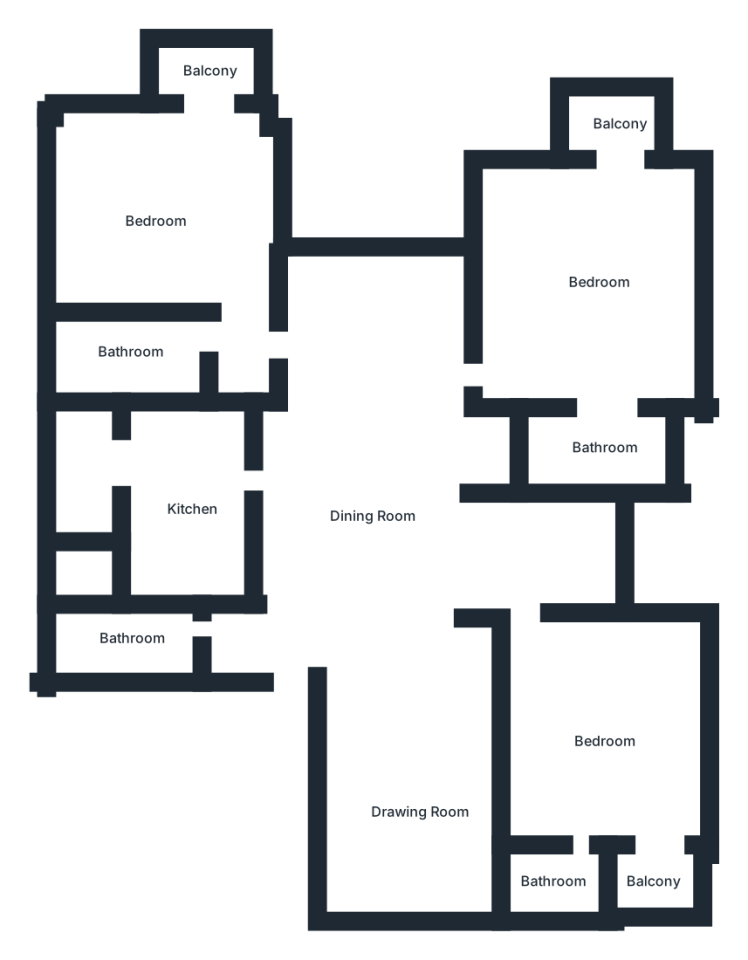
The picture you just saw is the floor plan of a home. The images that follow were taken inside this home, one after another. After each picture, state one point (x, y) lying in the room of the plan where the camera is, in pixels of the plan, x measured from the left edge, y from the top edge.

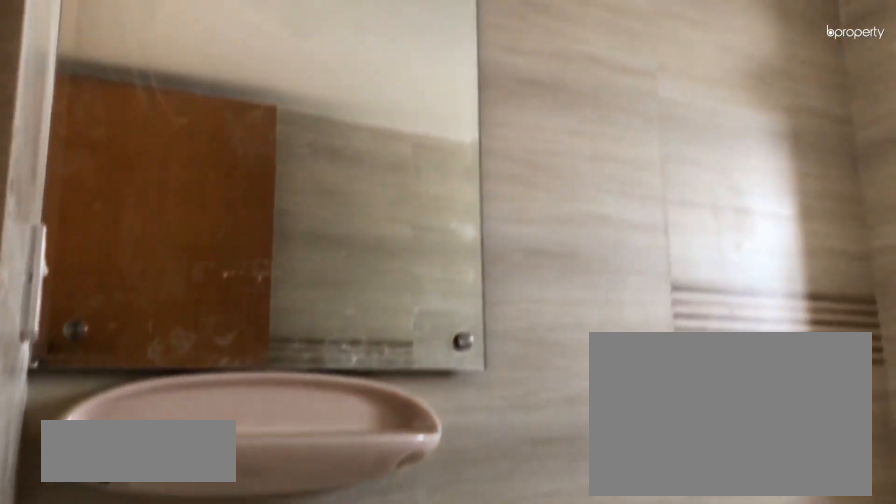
(131, 646)
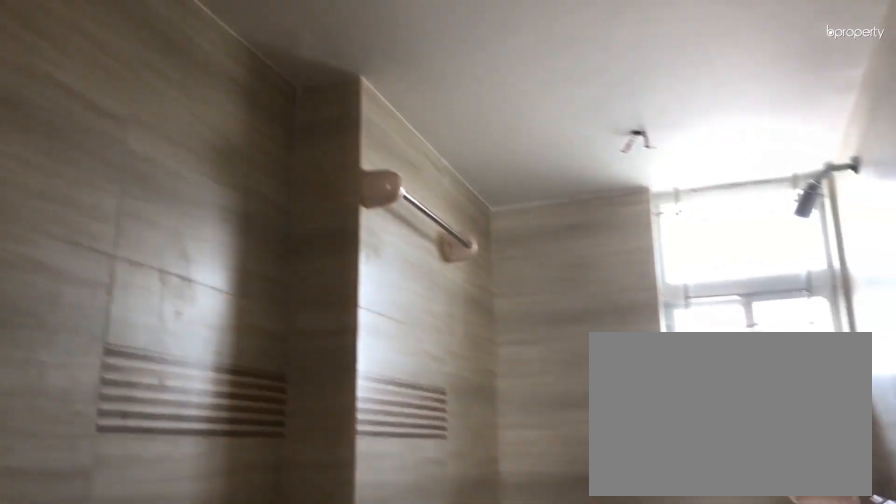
(131, 646)
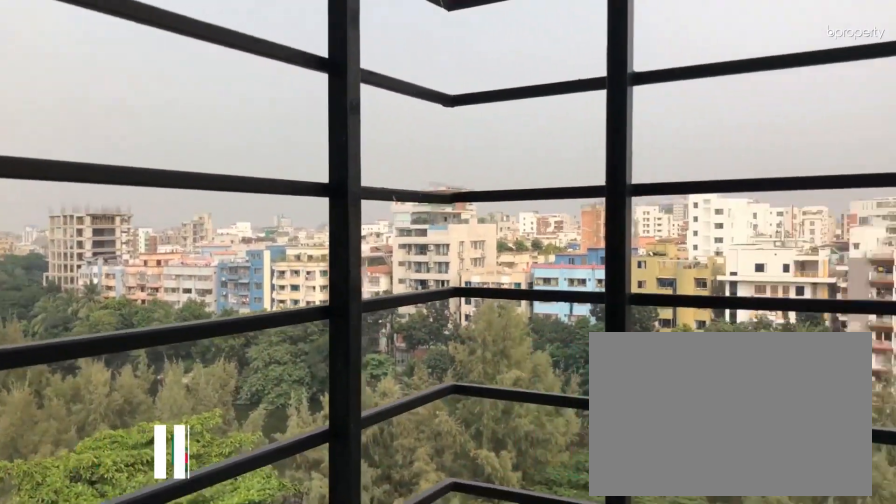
(207, 79)
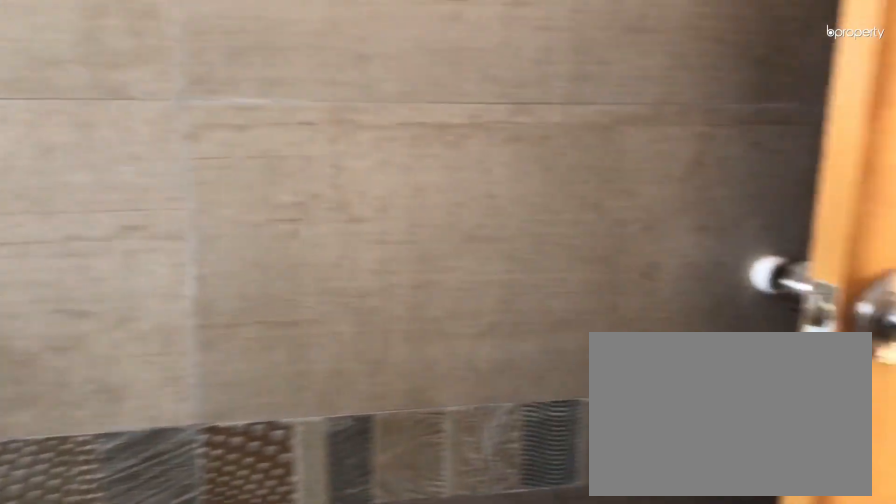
(126, 348)
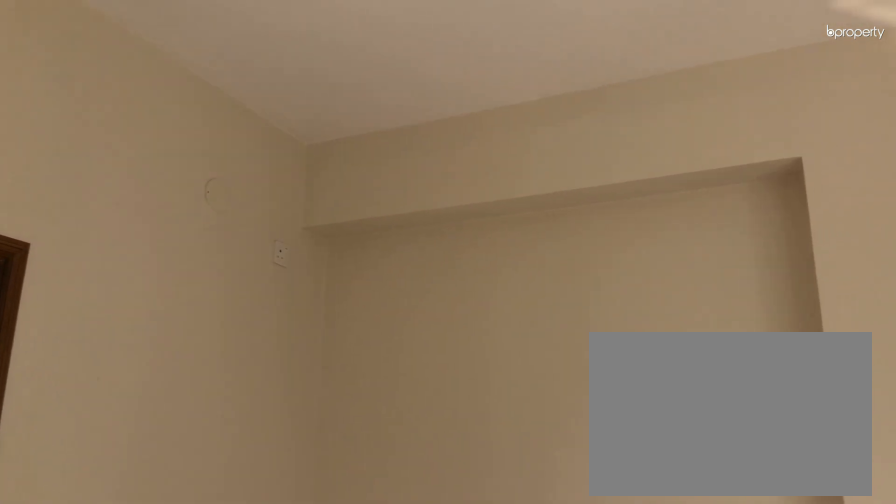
(621, 761)
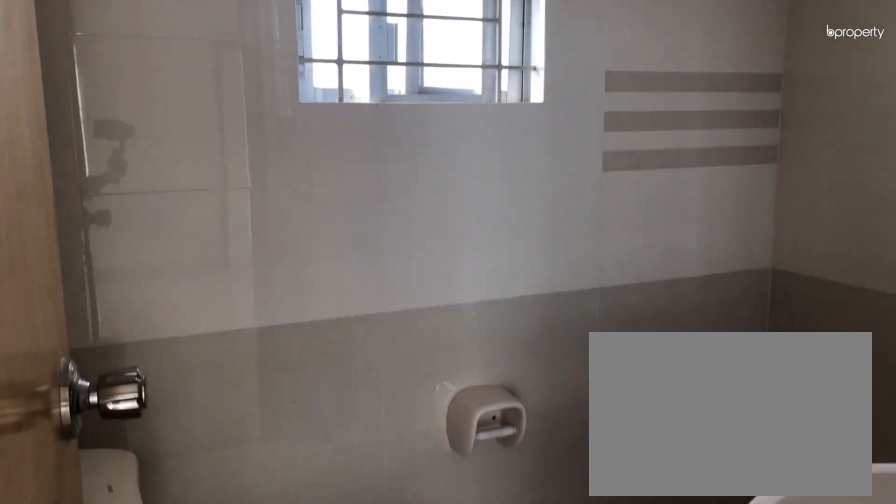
(552, 888)
